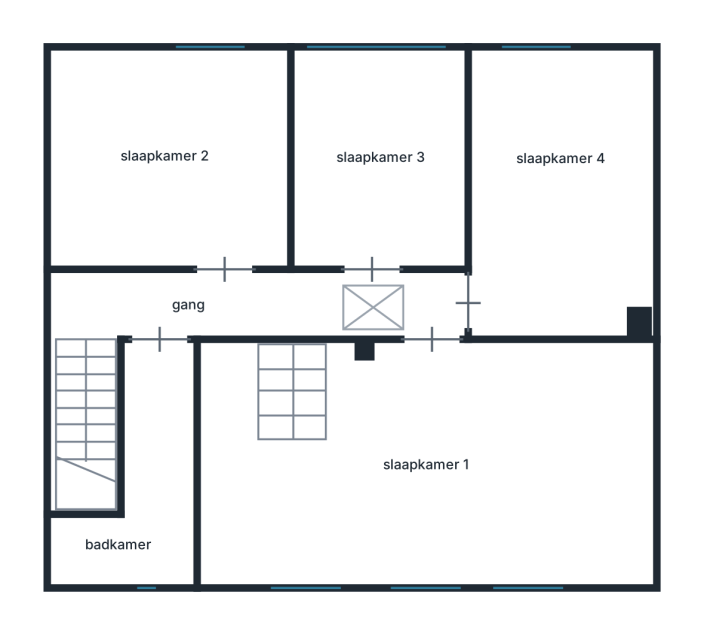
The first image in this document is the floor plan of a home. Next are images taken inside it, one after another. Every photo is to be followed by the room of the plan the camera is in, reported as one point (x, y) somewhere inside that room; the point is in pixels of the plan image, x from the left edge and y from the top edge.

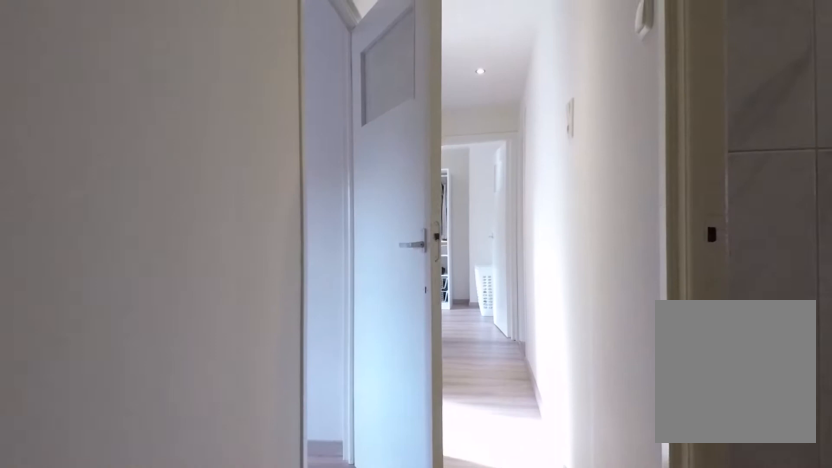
(191, 310)
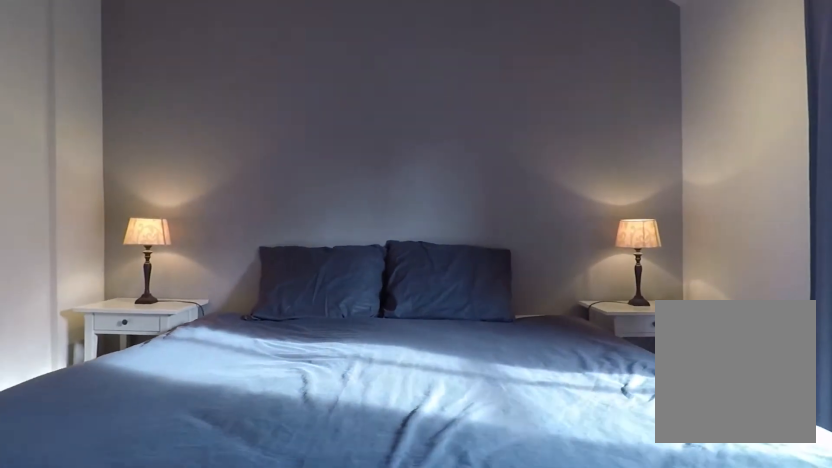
(171, 161)
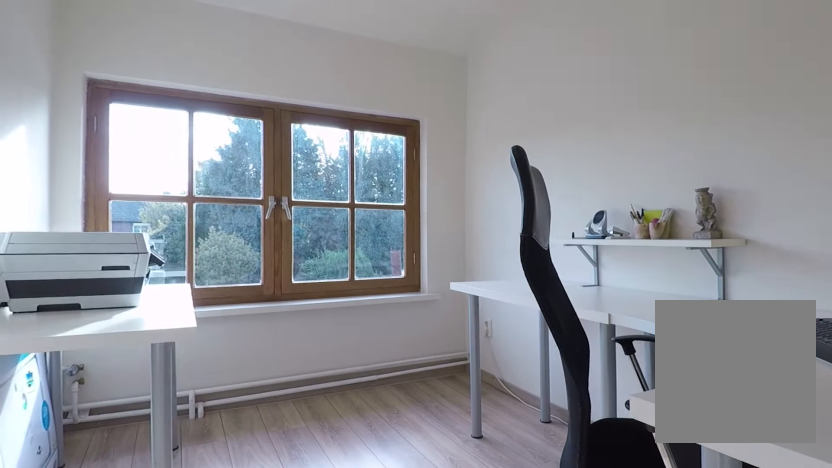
(376, 124)
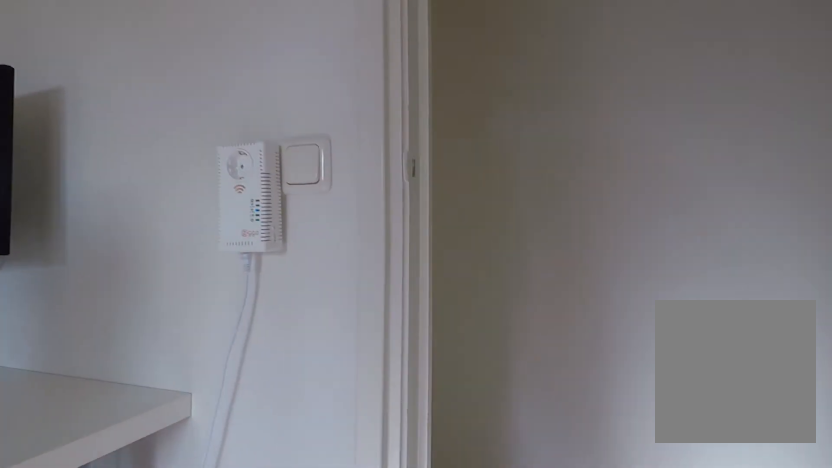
(376, 124)
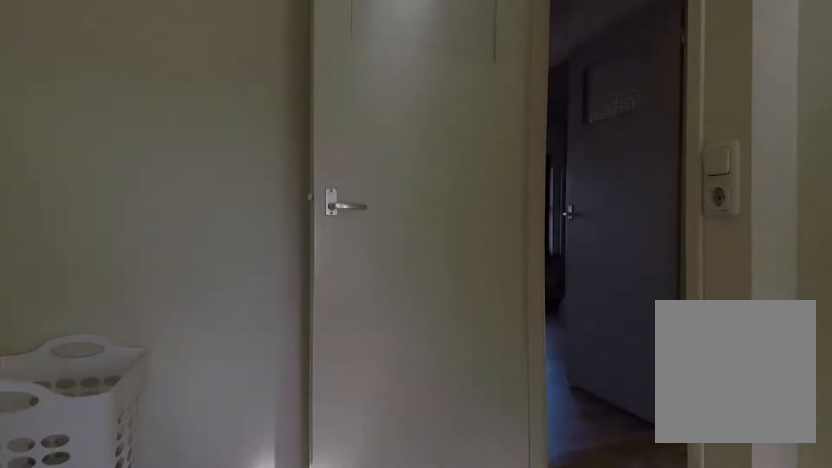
(566, 135)
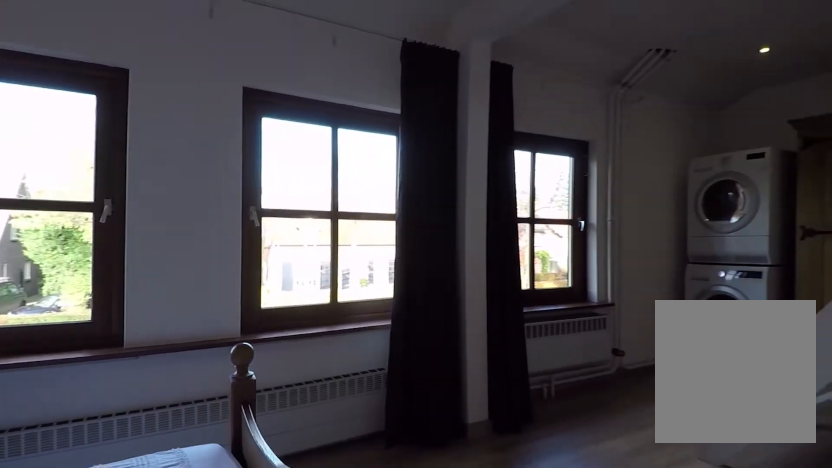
(242, 477)
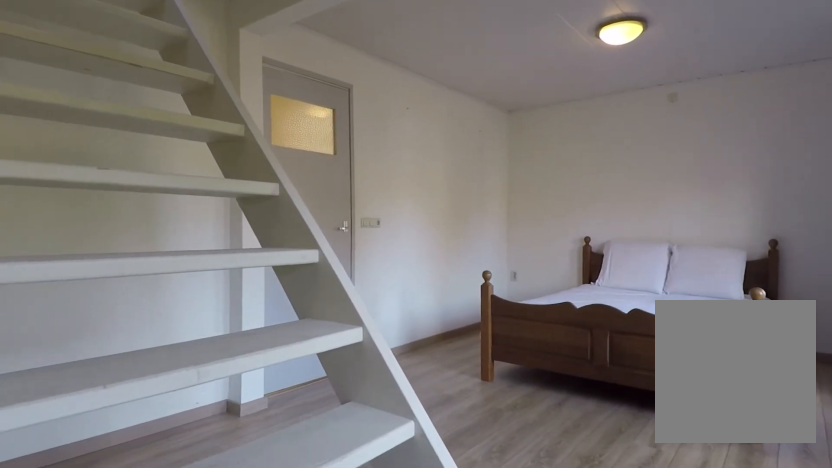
(242, 477)
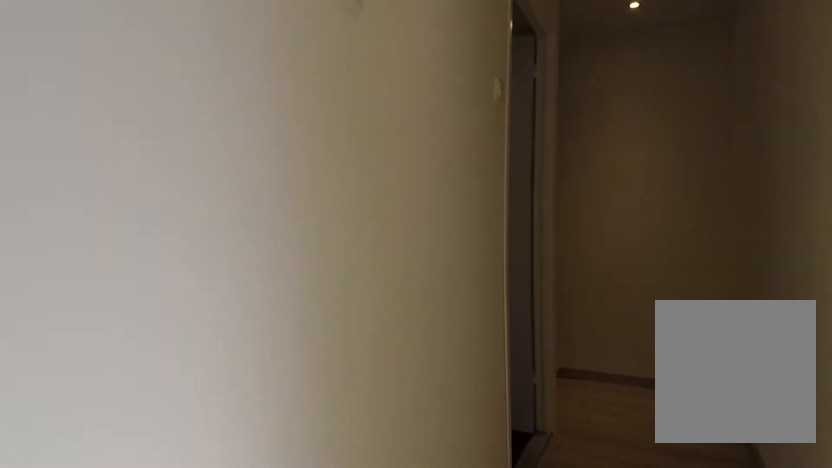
(180, 298)
